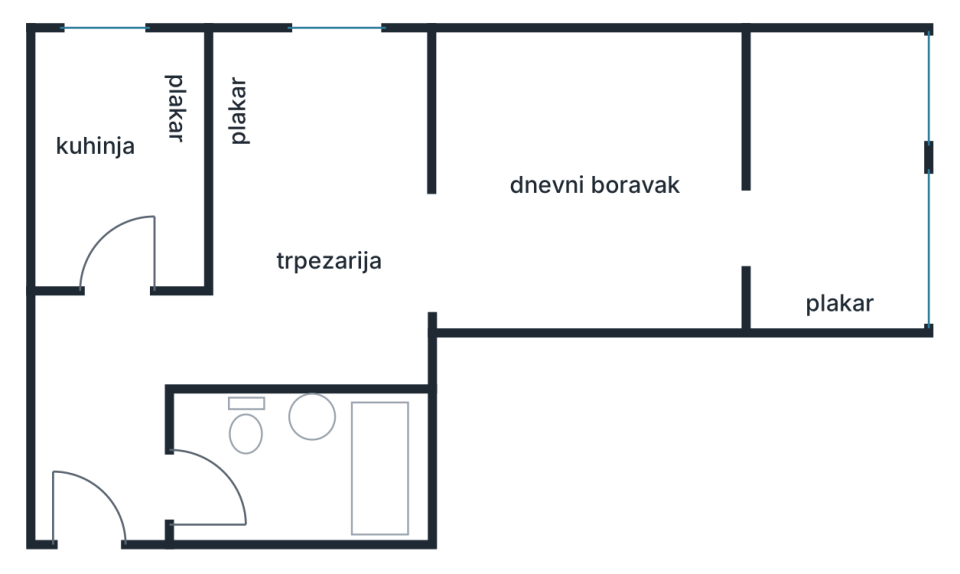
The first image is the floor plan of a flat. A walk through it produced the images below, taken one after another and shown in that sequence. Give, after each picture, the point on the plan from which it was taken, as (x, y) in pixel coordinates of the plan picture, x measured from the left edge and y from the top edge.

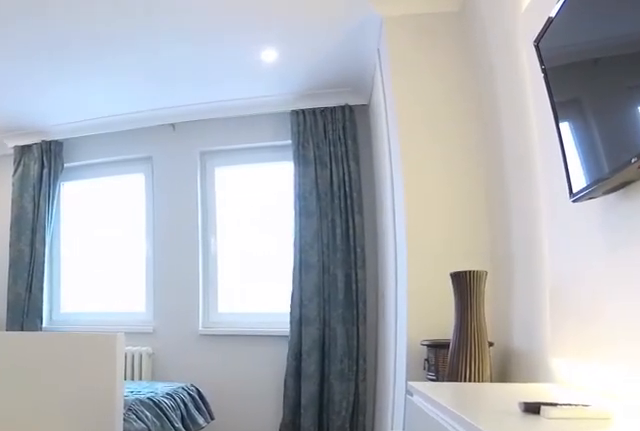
(476, 298)
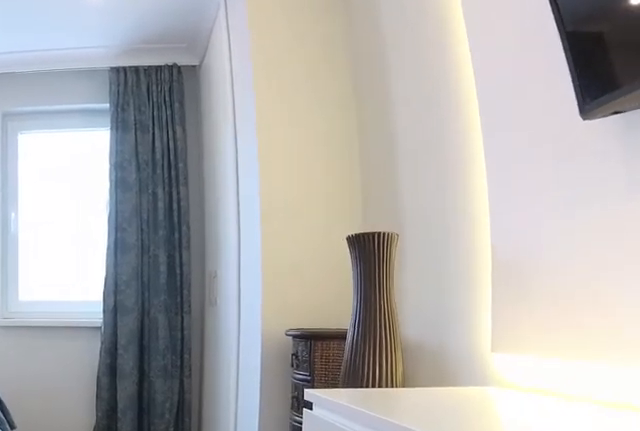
(571, 280)
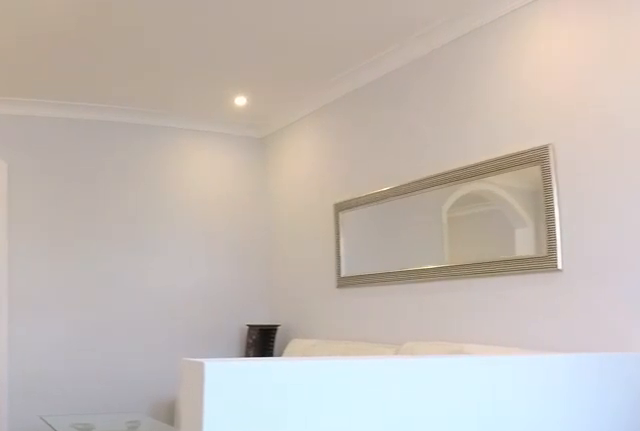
(879, 222)
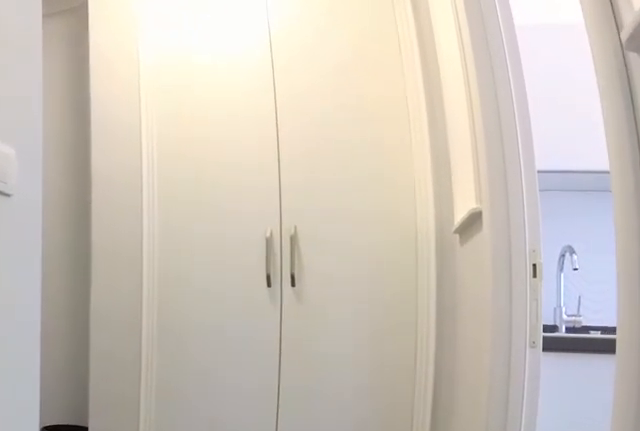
(237, 328)
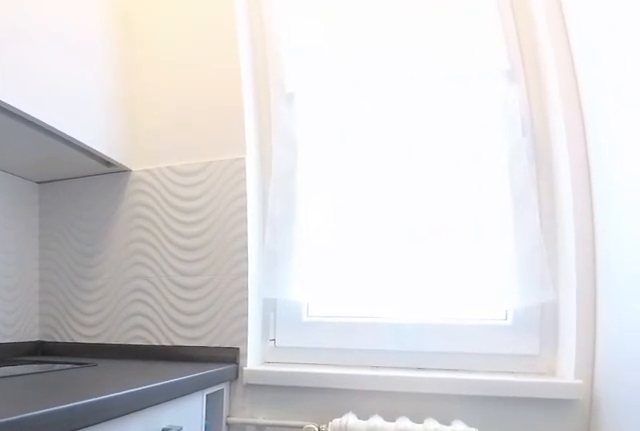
(120, 194)
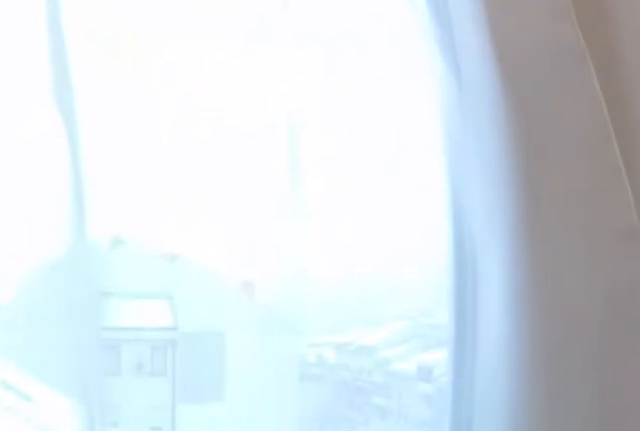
(120, 80)
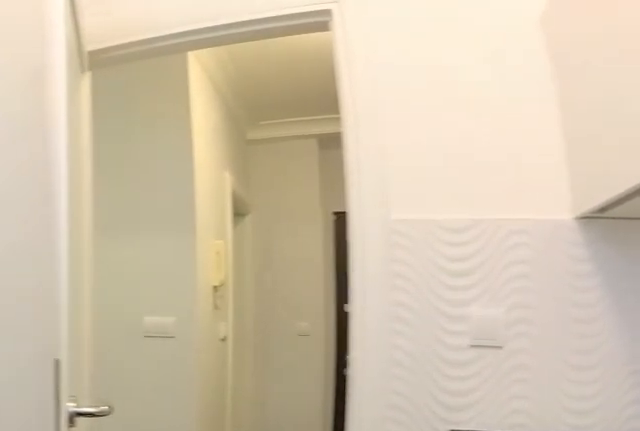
(121, 31)
